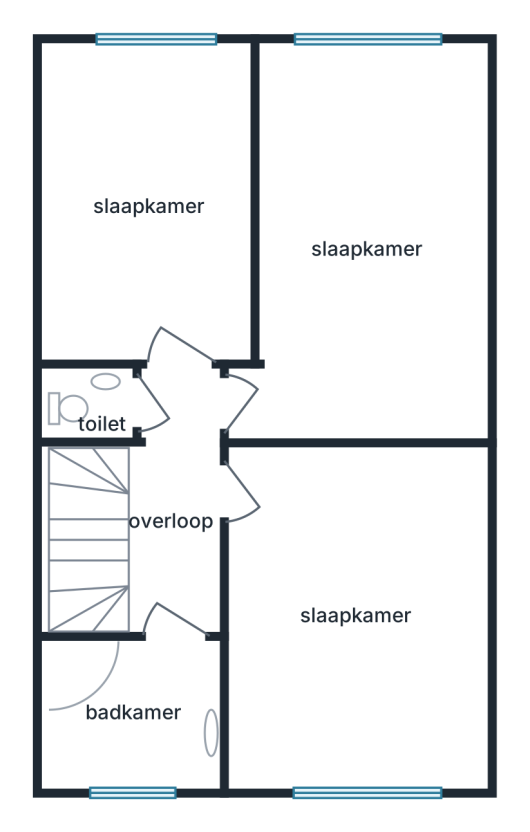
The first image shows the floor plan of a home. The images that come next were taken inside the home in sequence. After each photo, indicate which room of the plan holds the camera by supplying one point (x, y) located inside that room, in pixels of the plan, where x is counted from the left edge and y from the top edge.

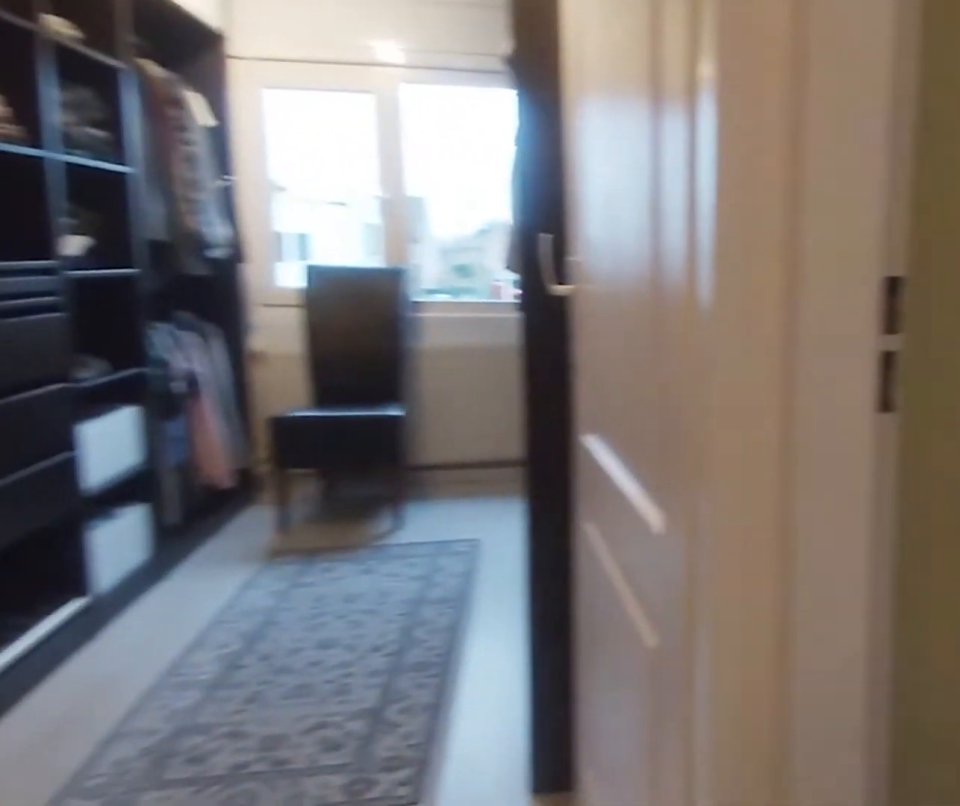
(174, 506)
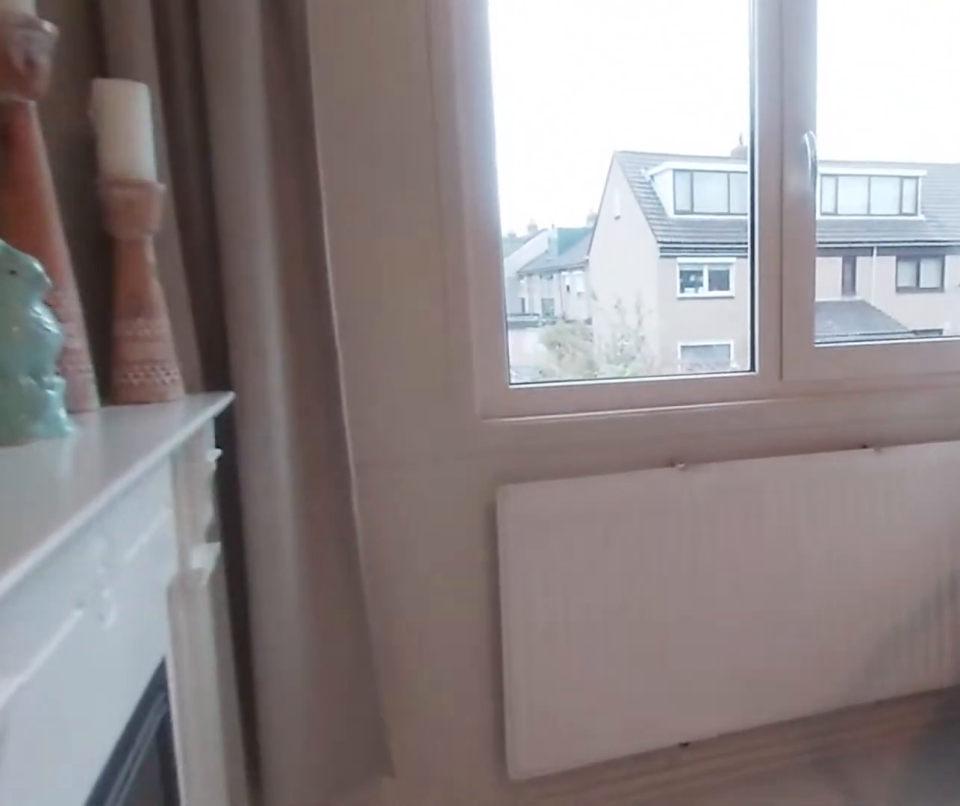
(411, 397)
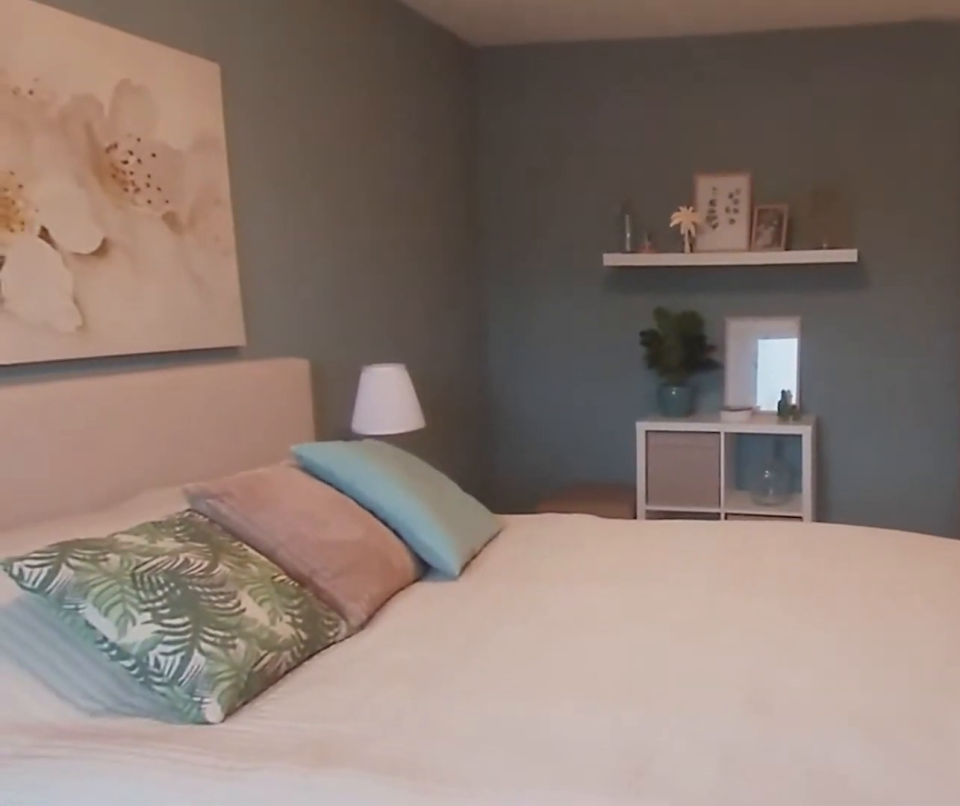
(411, 397)
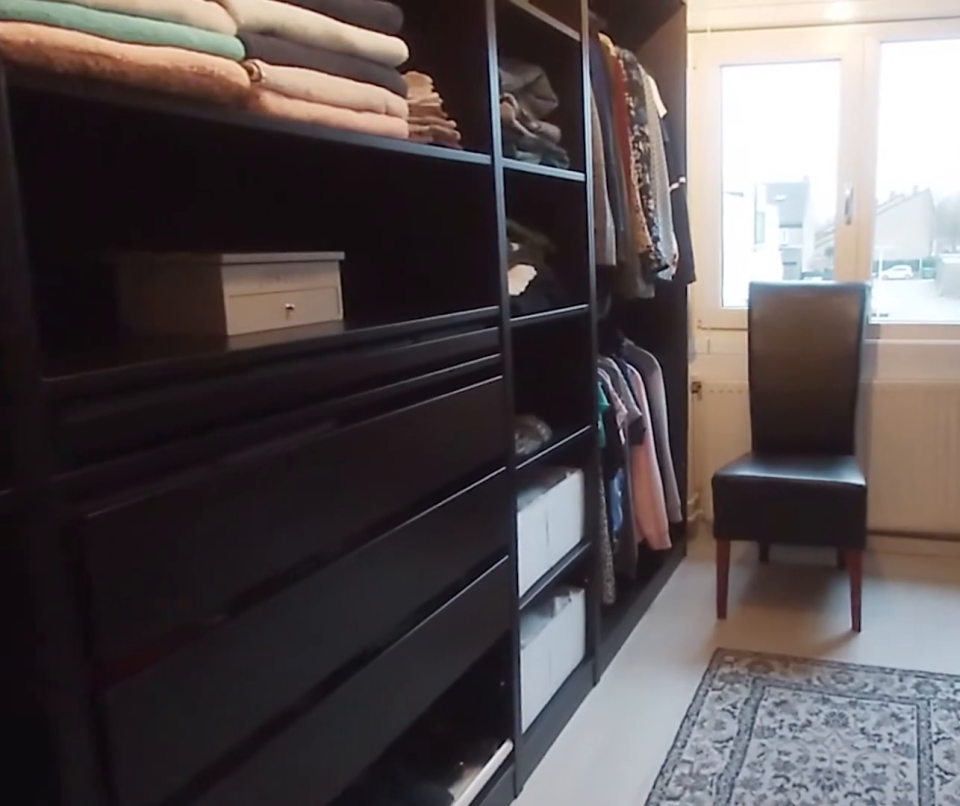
(149, 205)
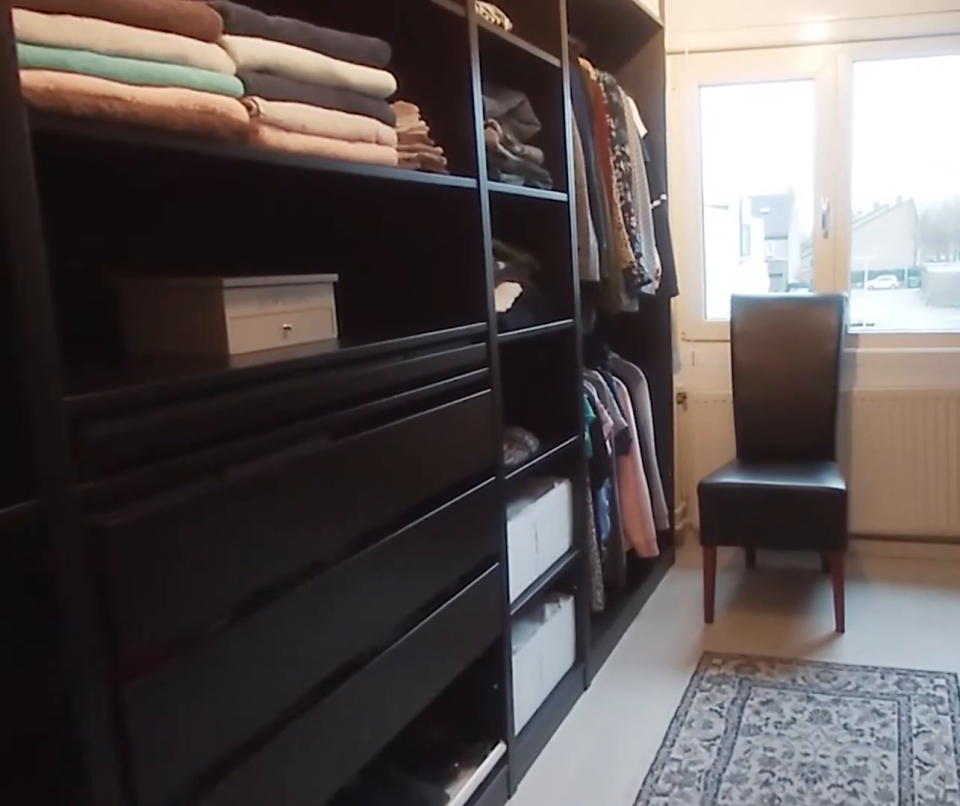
(149, 205)
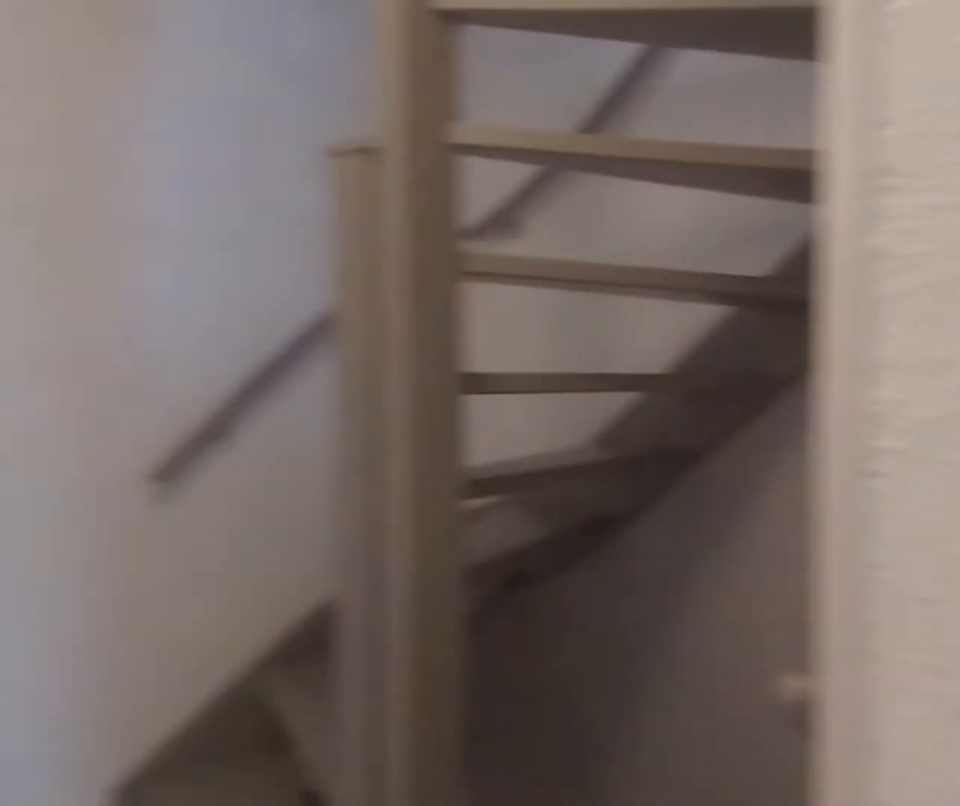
(174, 504)
